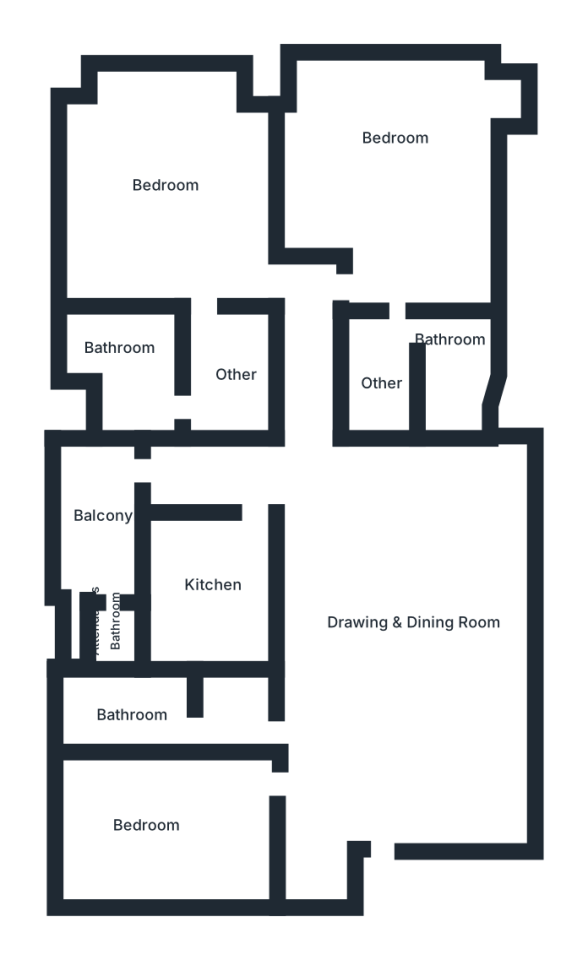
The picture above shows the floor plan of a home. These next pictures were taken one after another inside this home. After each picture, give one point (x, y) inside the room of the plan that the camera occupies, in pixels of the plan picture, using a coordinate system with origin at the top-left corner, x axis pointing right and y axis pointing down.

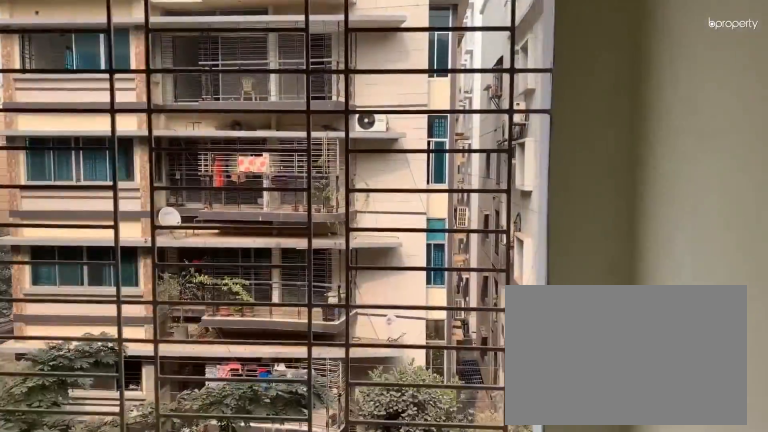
(98, 517)
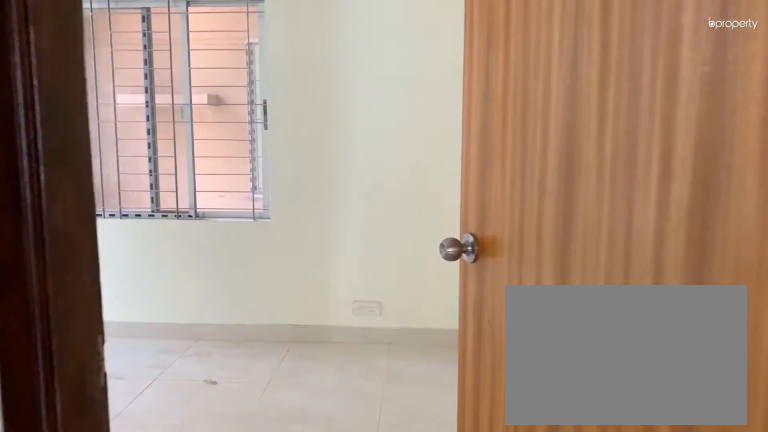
(399, 183)
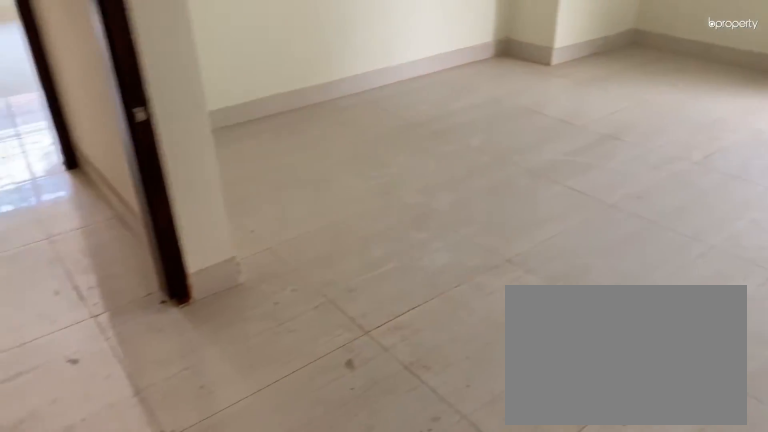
(399, 183)
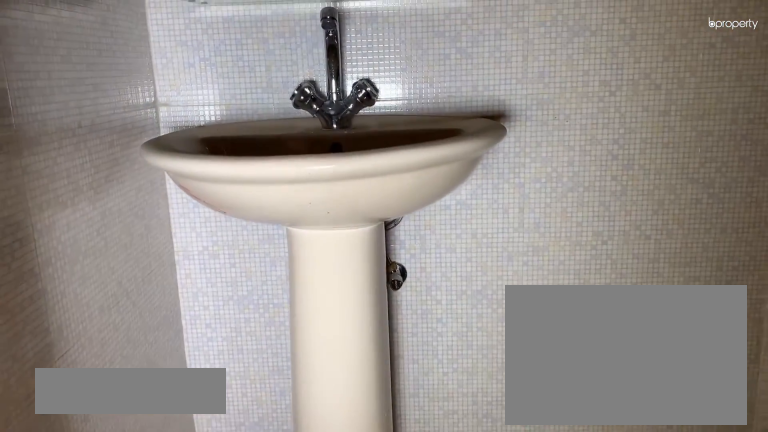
(460, 365)
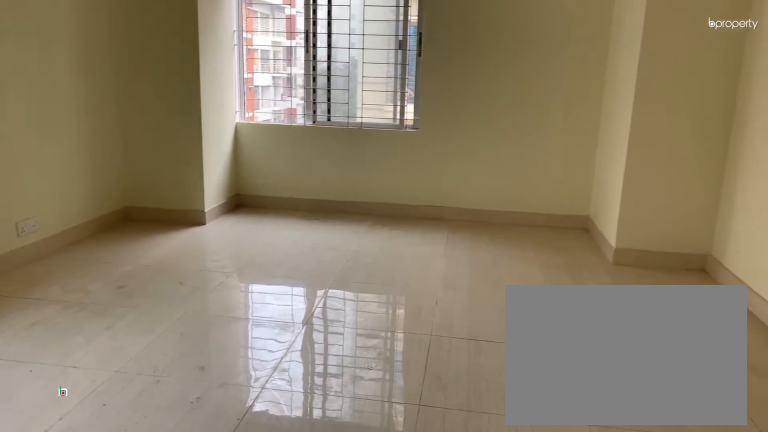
(187, 205)
